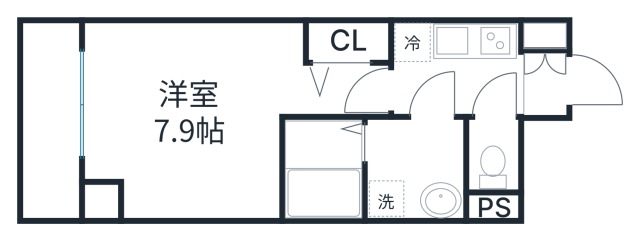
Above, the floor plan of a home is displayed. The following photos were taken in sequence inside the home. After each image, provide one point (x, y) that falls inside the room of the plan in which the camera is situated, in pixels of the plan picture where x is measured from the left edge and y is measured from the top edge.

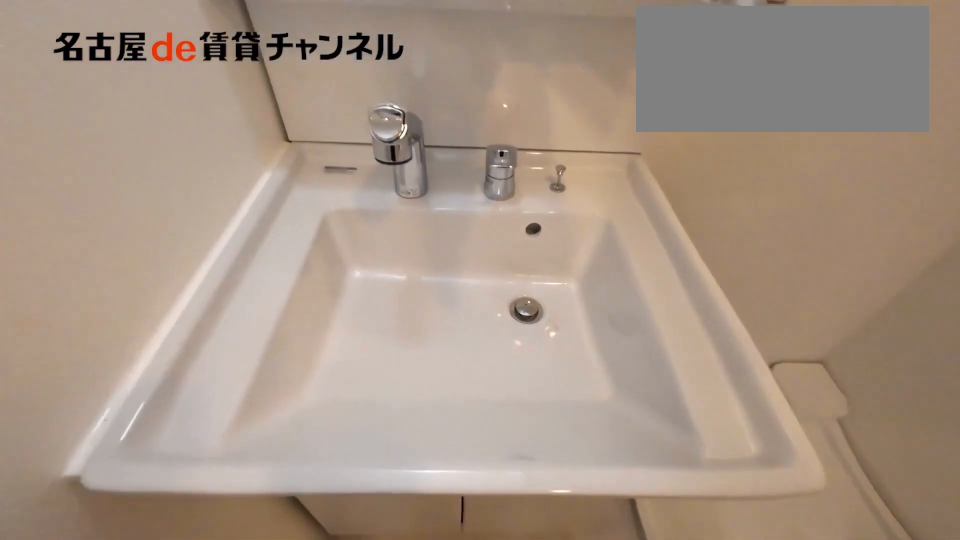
(414, 168)
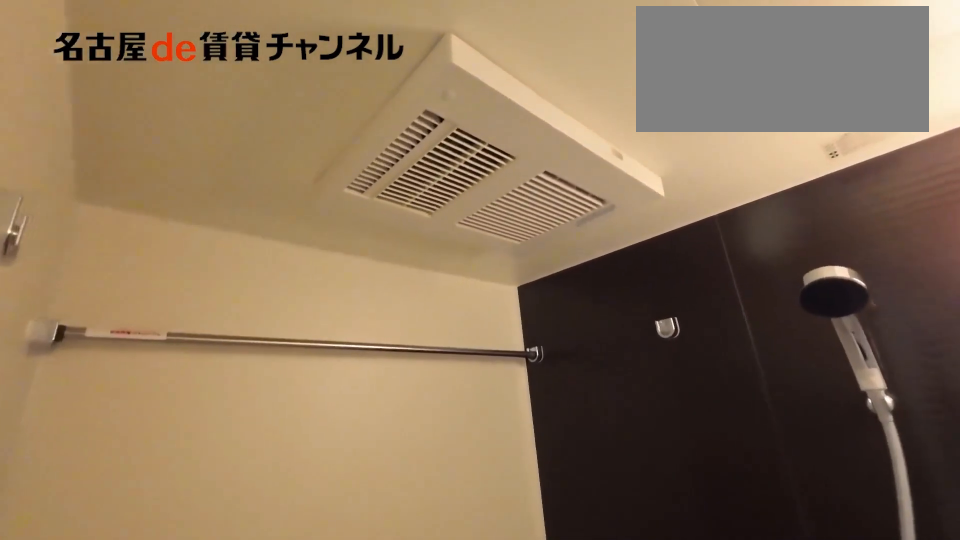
(324, 170)
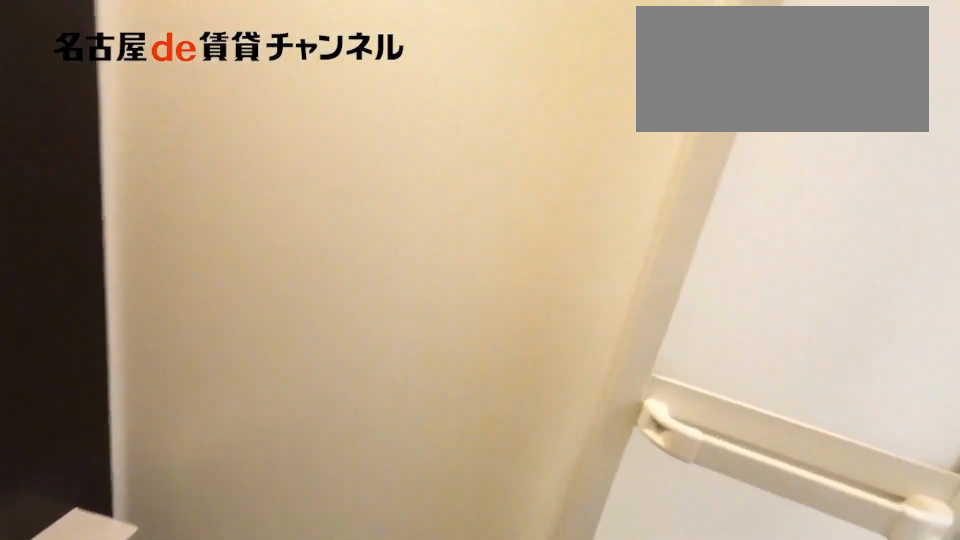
(324, 170)
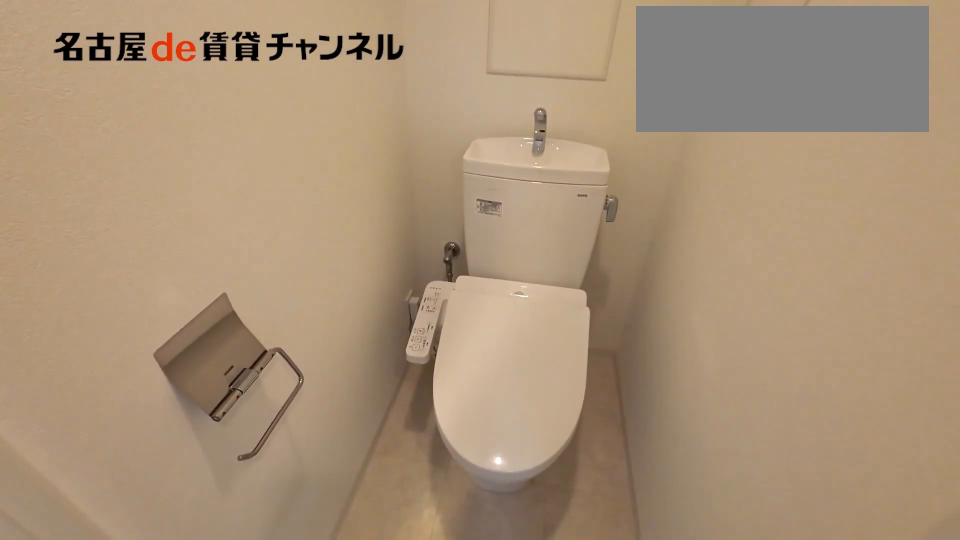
(492, 170)
